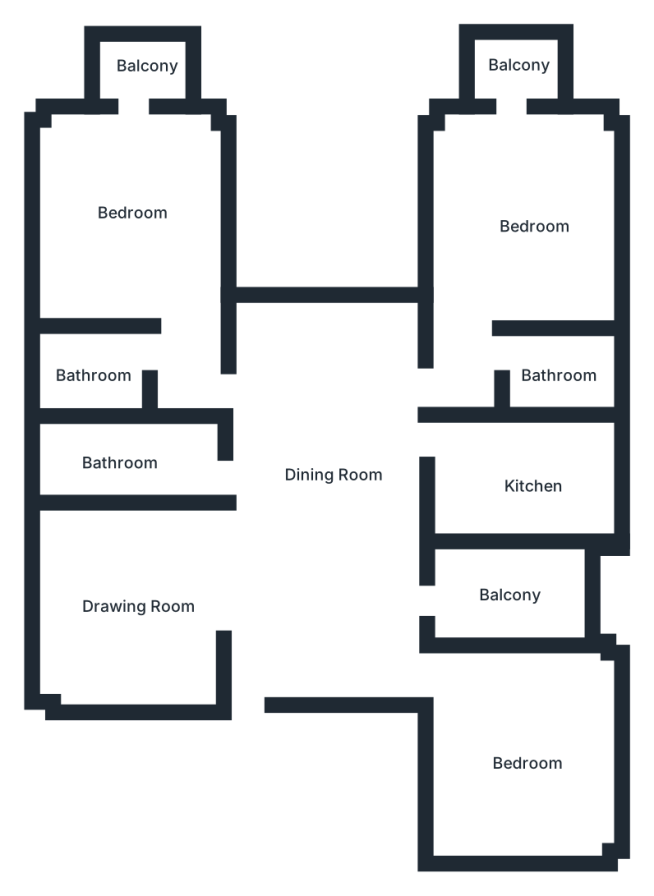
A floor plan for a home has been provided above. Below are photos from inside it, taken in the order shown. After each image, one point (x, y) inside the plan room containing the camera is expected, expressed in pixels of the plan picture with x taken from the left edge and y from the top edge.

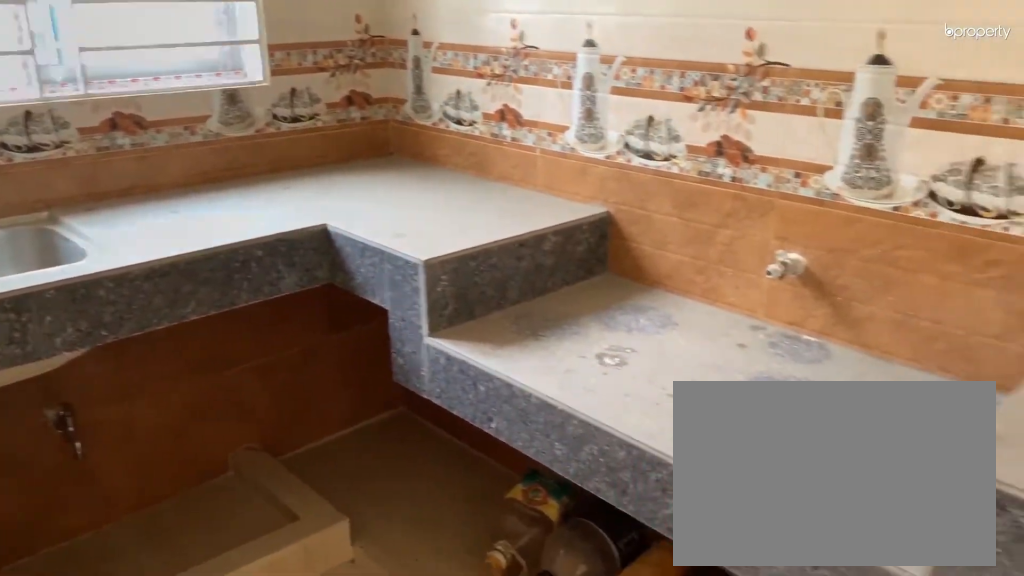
(509, 472)
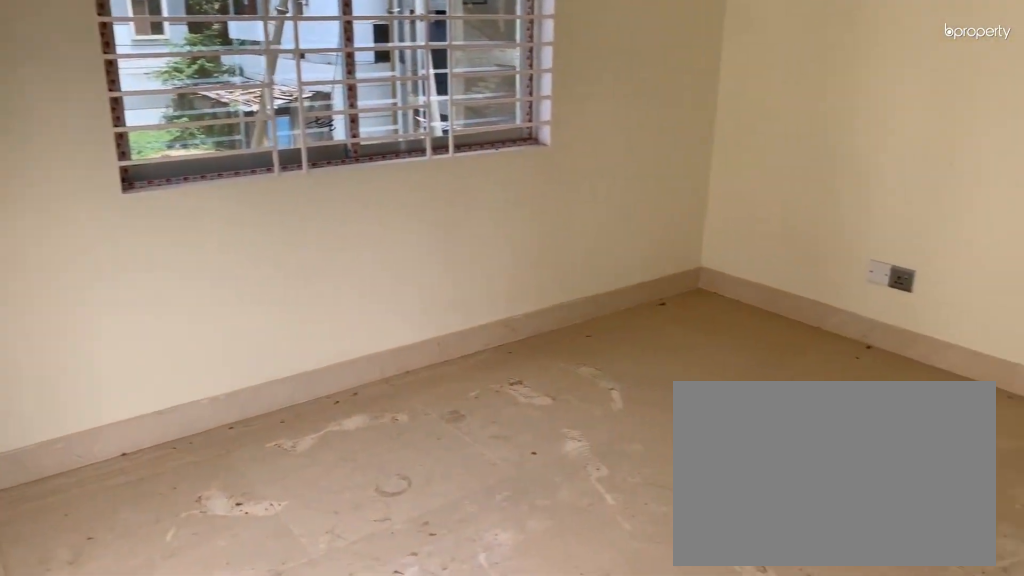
(519, 218)
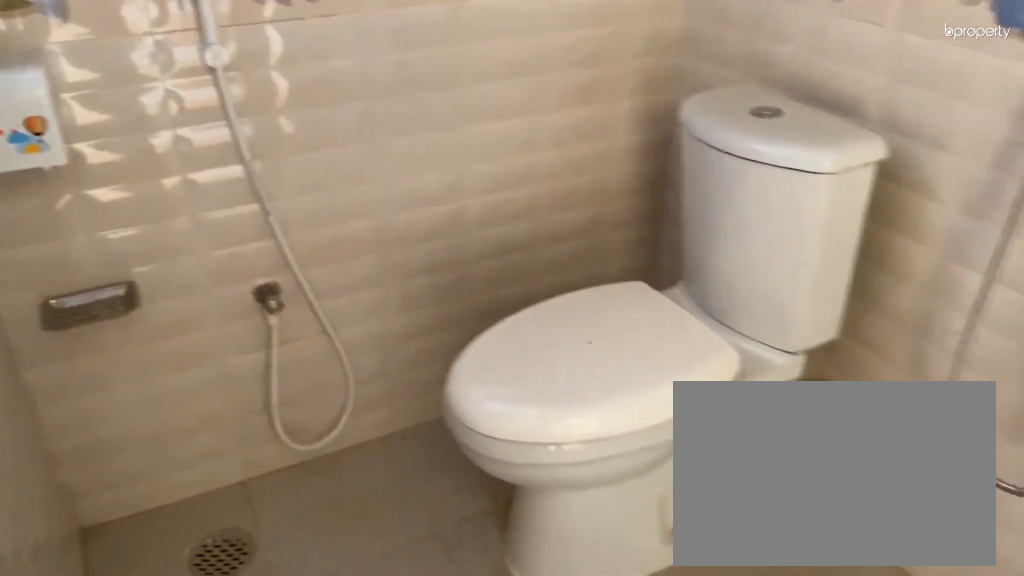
(547, 373)
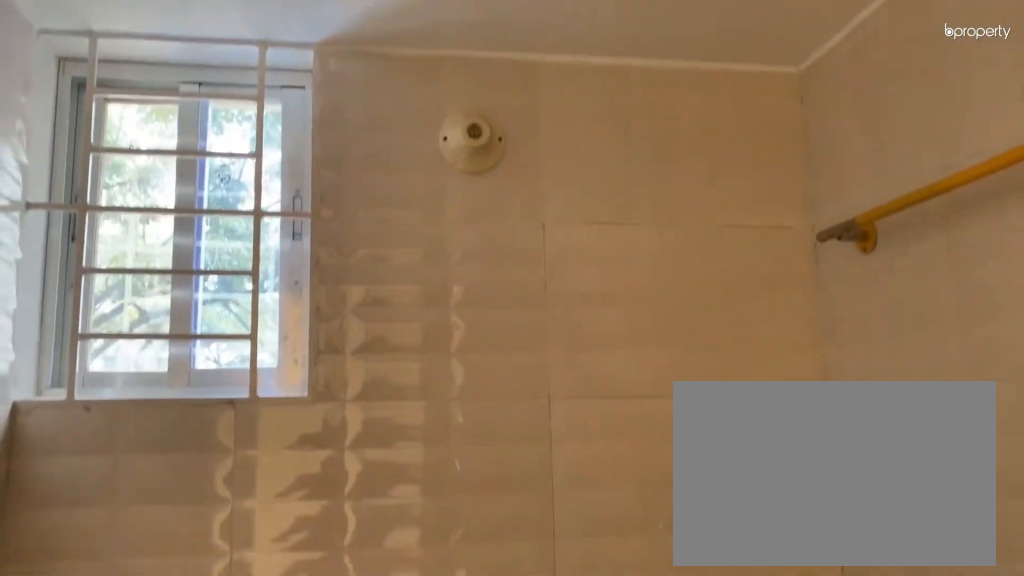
(549, 374)
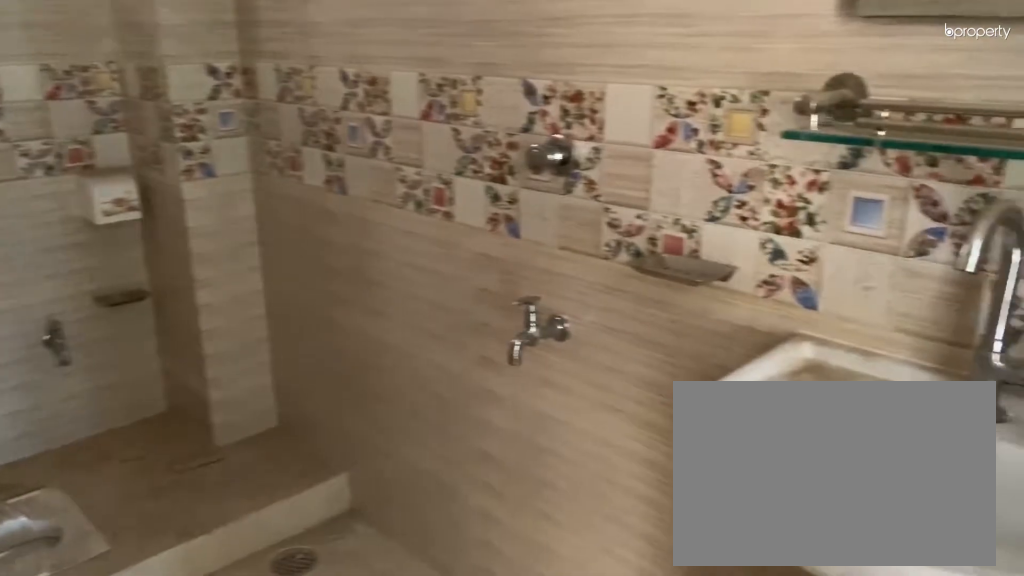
(116, 460)
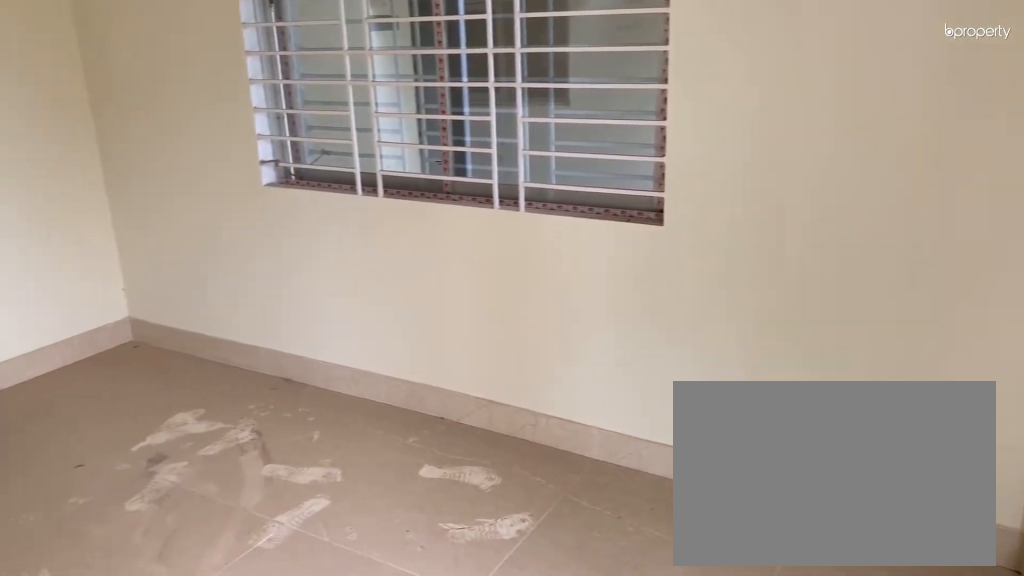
(119, 218)
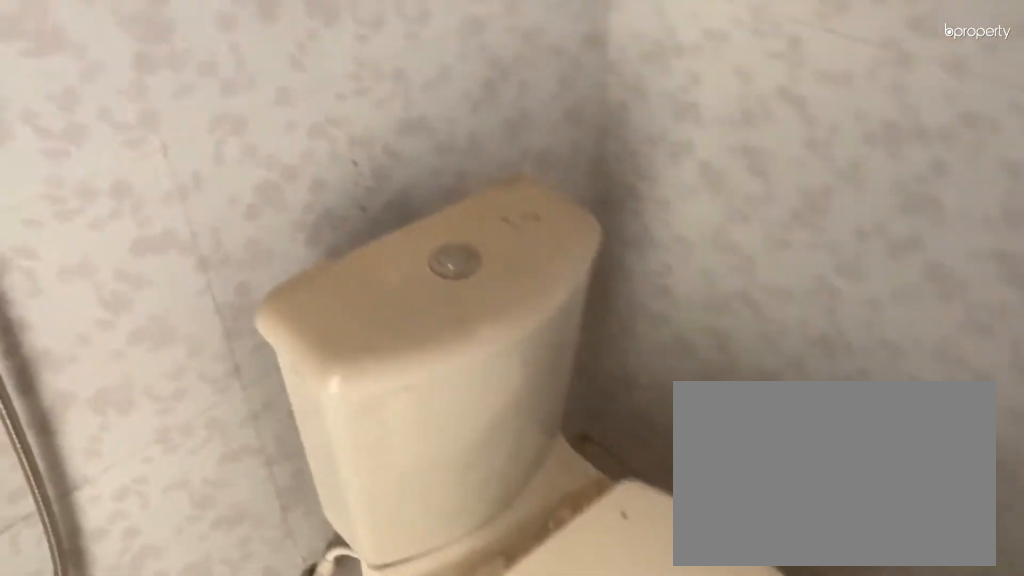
(90, 380)
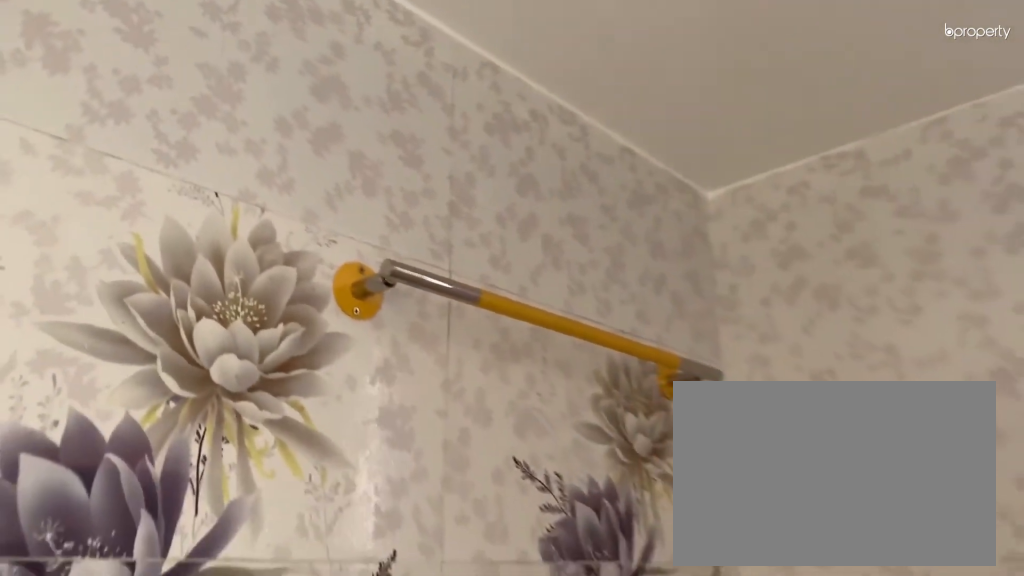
(90, 380)
